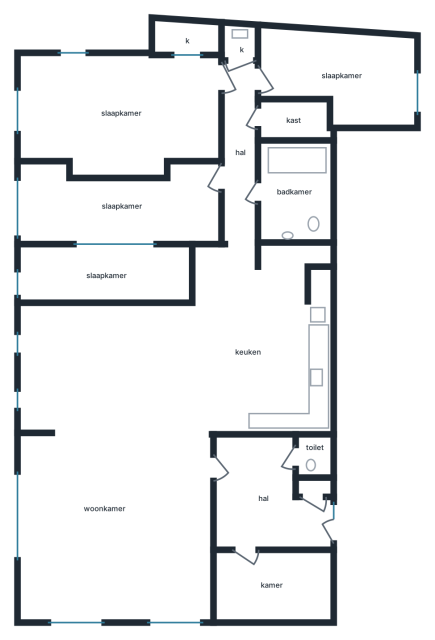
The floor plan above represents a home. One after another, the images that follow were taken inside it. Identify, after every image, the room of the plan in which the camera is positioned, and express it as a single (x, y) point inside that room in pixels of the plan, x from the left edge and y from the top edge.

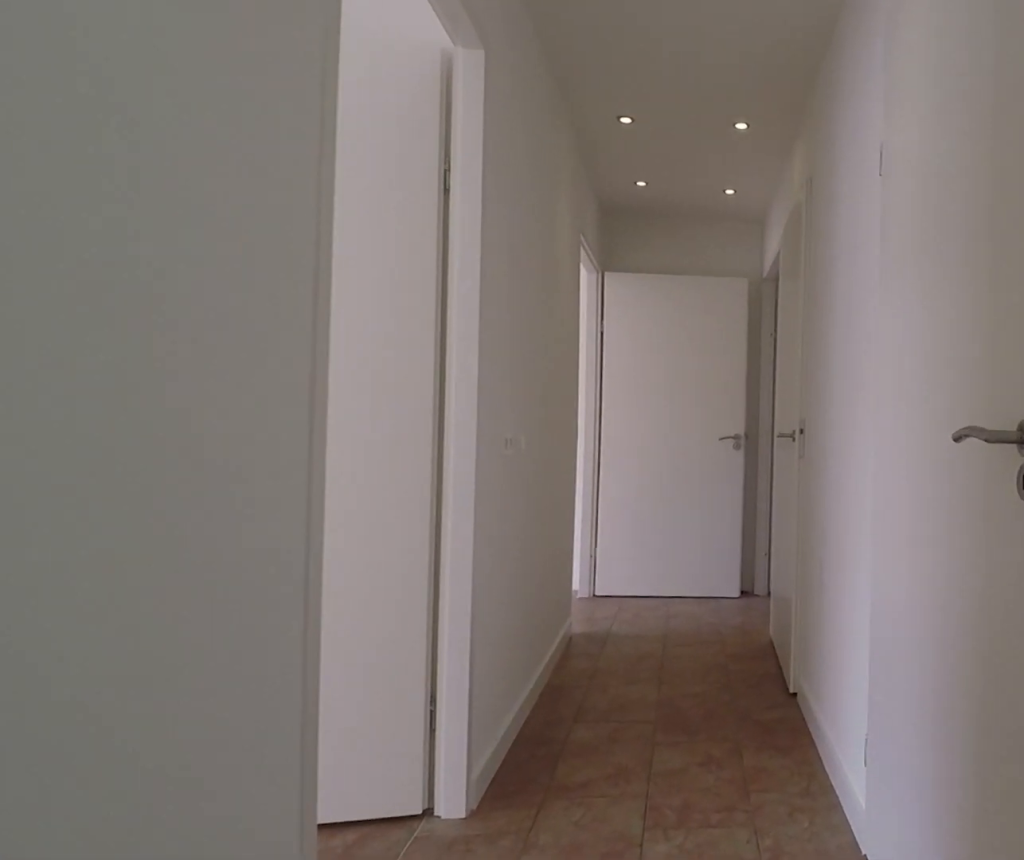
(240, 150)
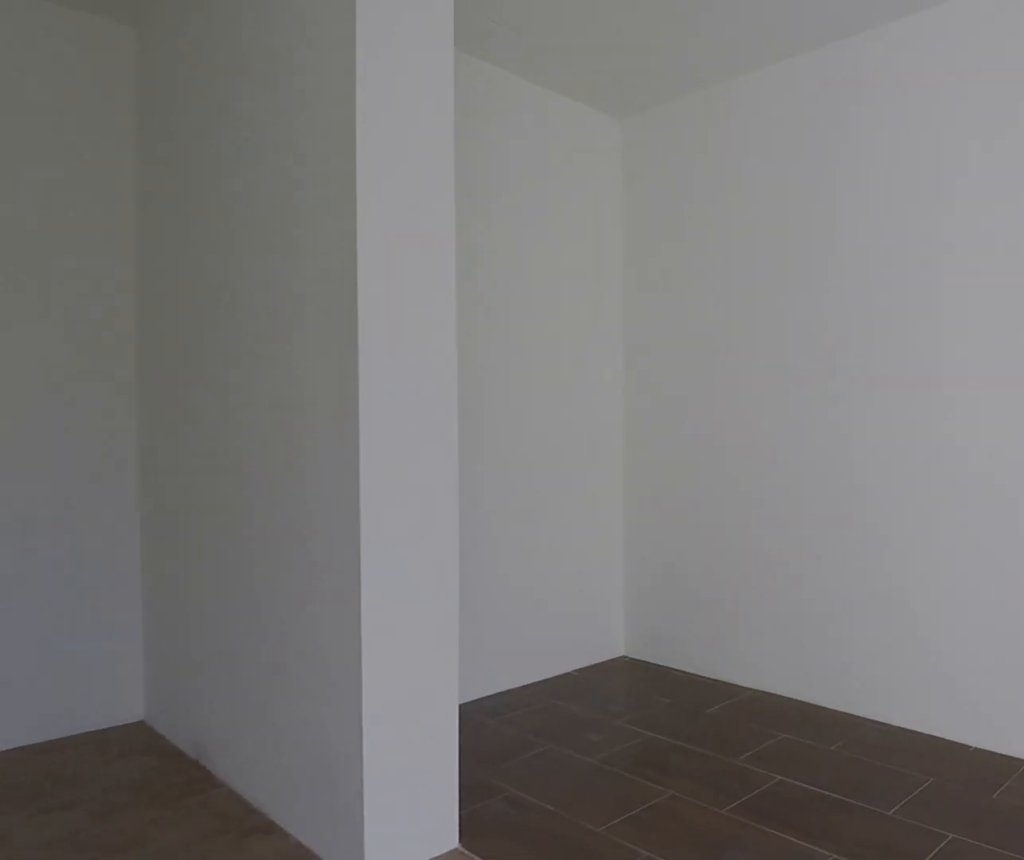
(122, 205)
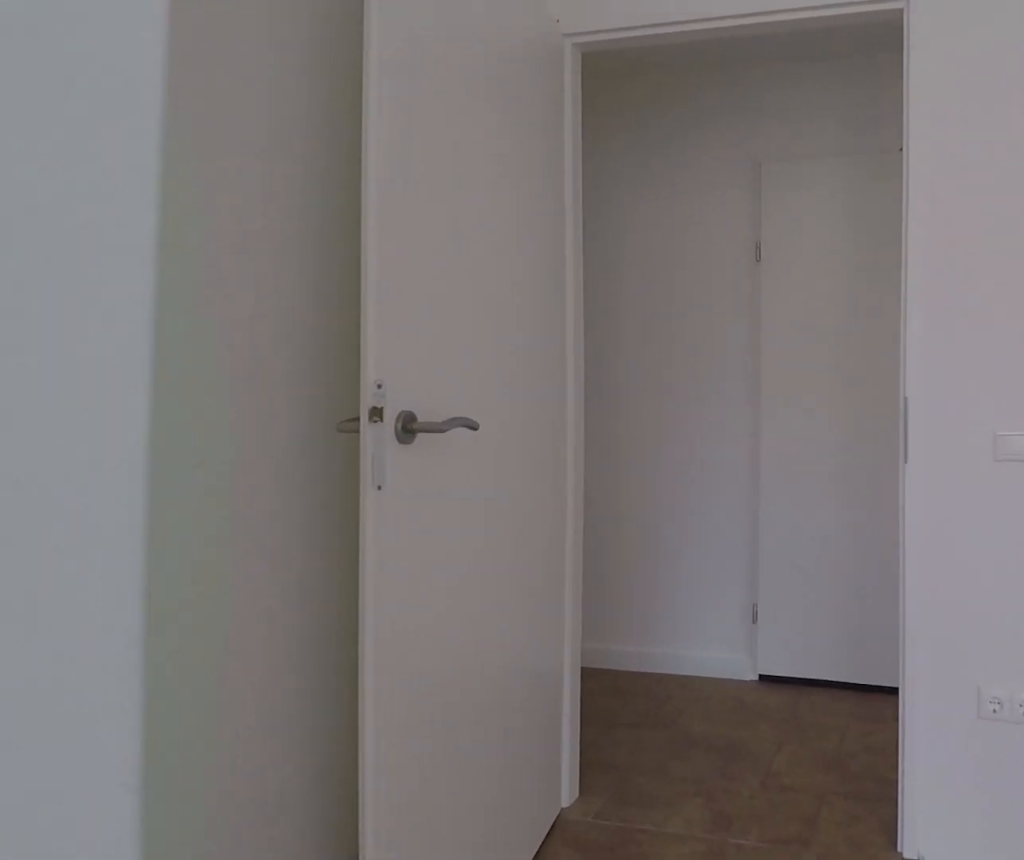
(122, 205)
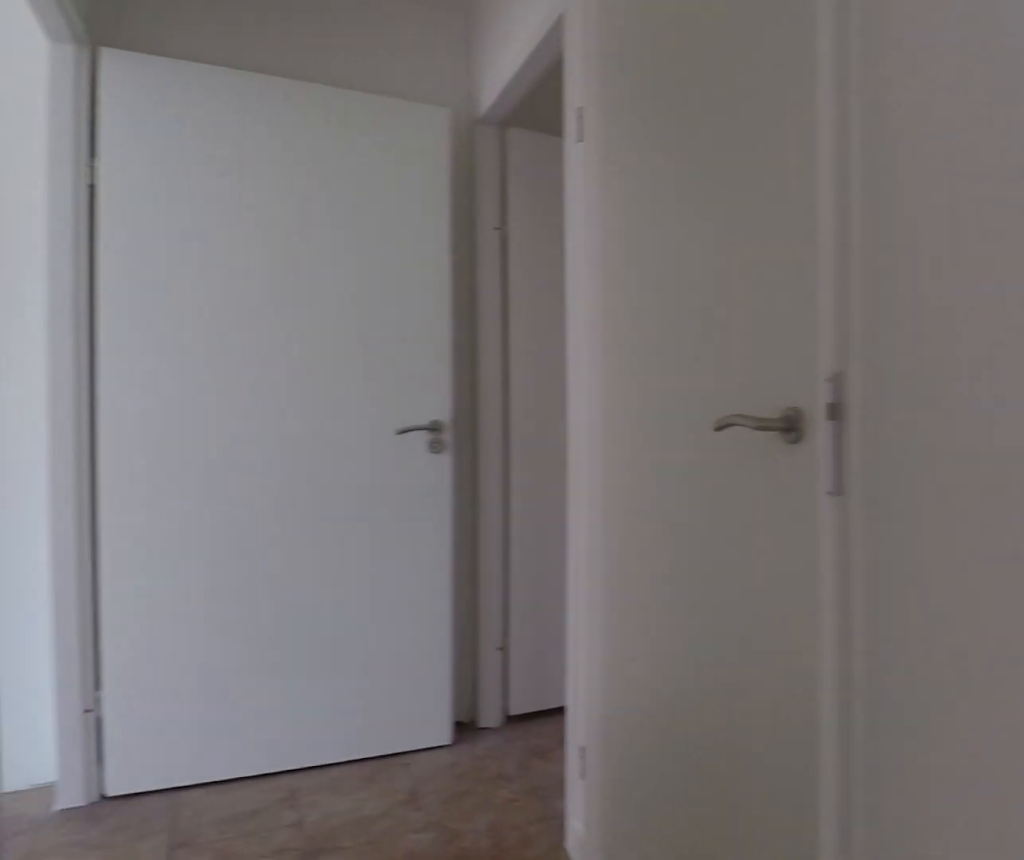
(240, 150)
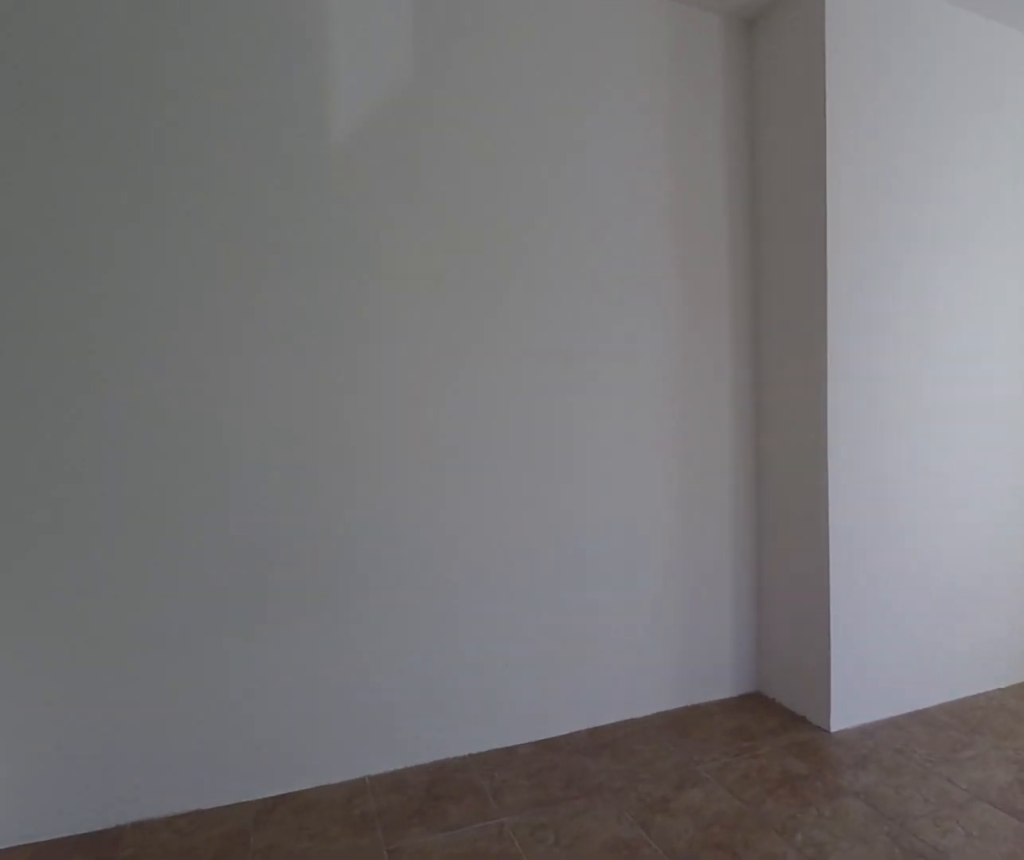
(121, 113)
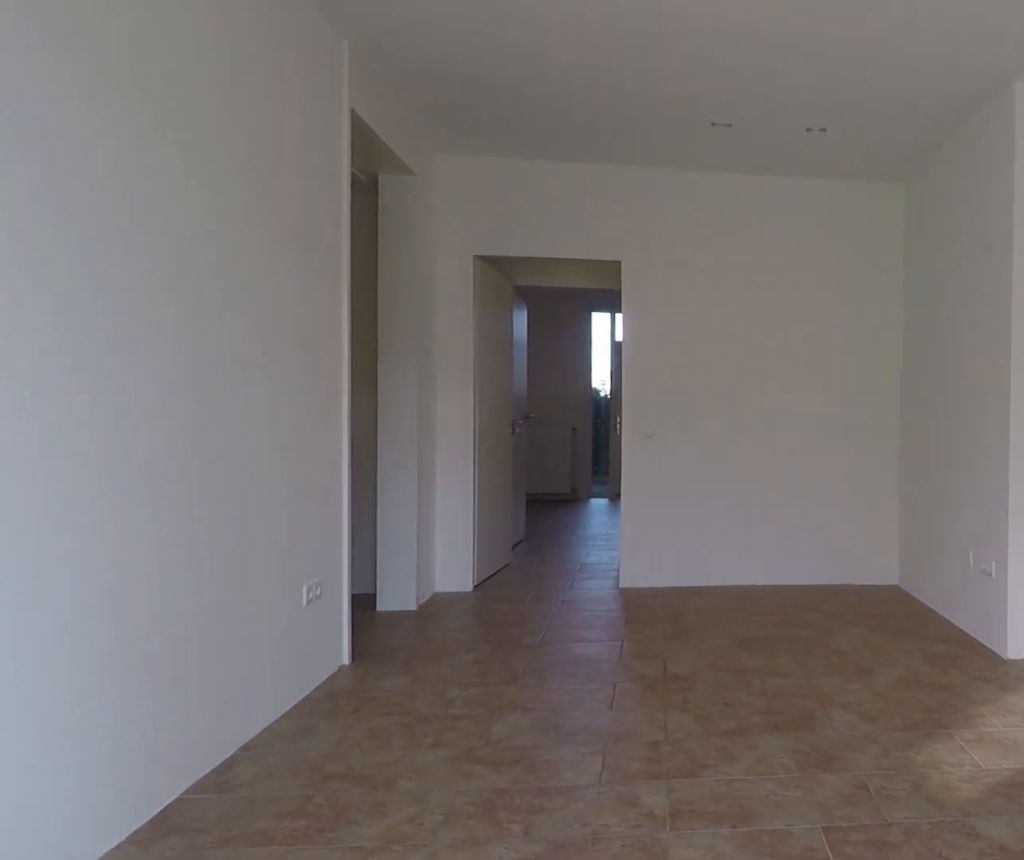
(121, 113)
